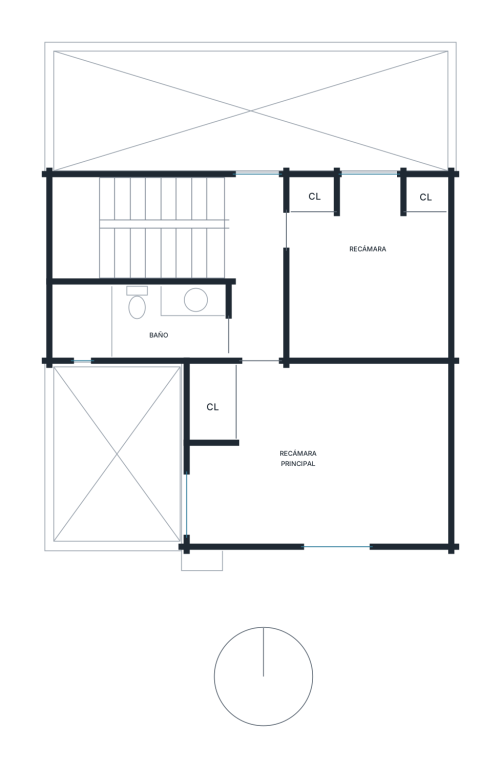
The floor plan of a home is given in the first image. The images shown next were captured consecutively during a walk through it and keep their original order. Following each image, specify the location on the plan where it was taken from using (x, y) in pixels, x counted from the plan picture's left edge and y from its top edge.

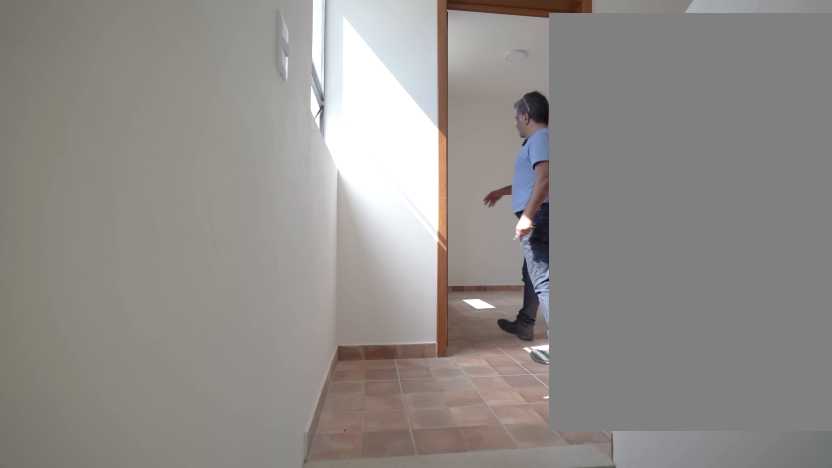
(159, 197)
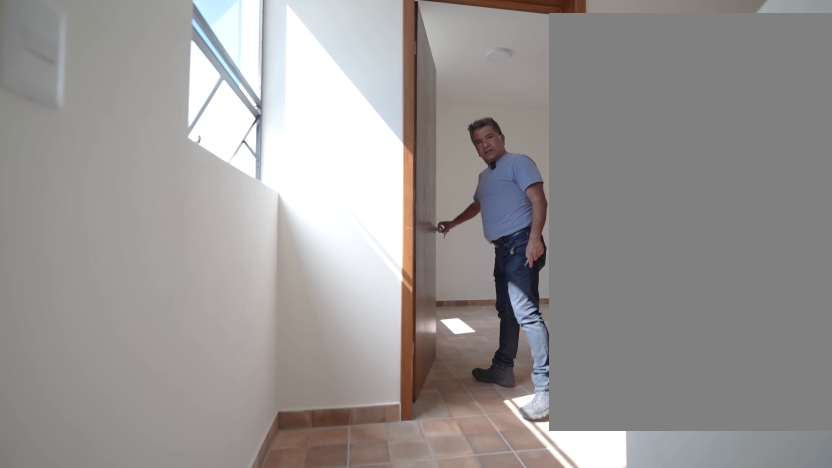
(159, 197)
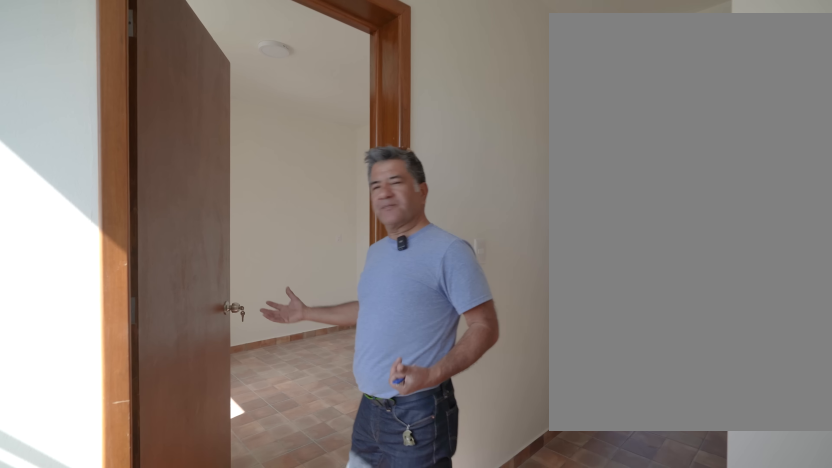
(222, 196)
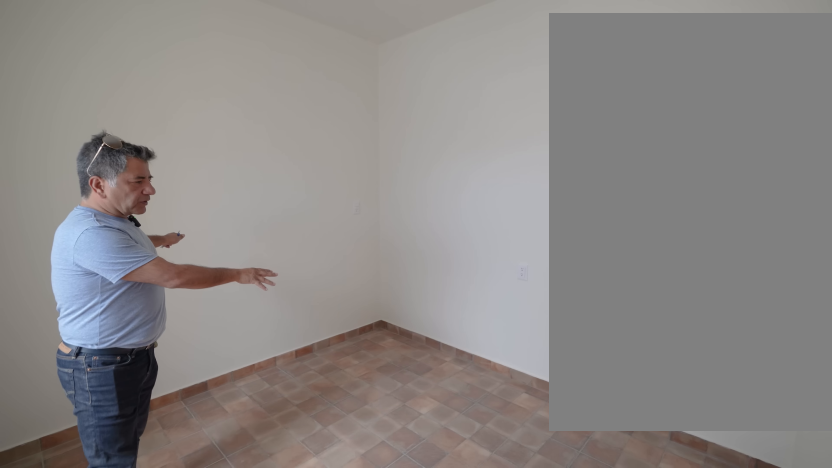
(310, 237)
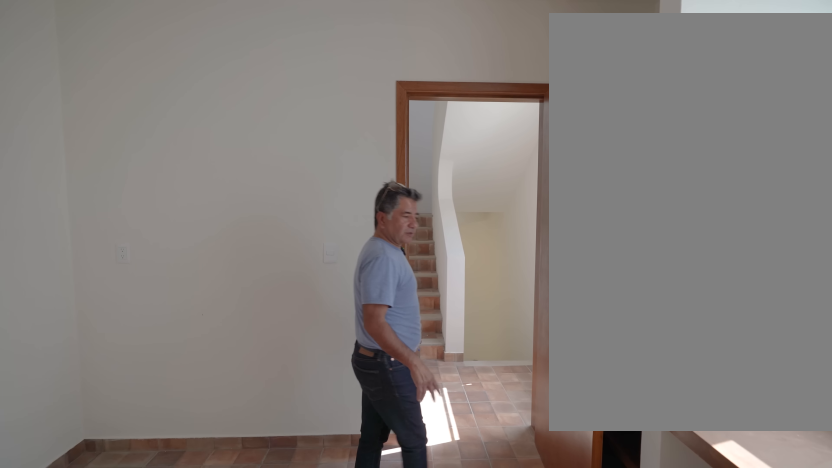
(370, 287)
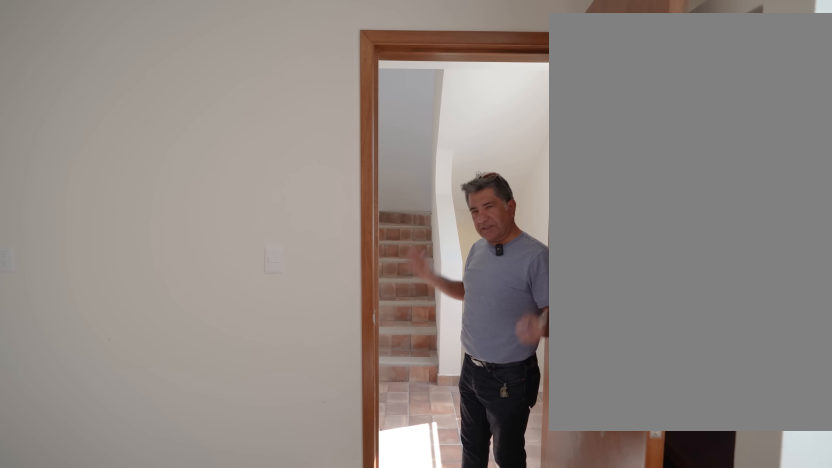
(421, 240)
